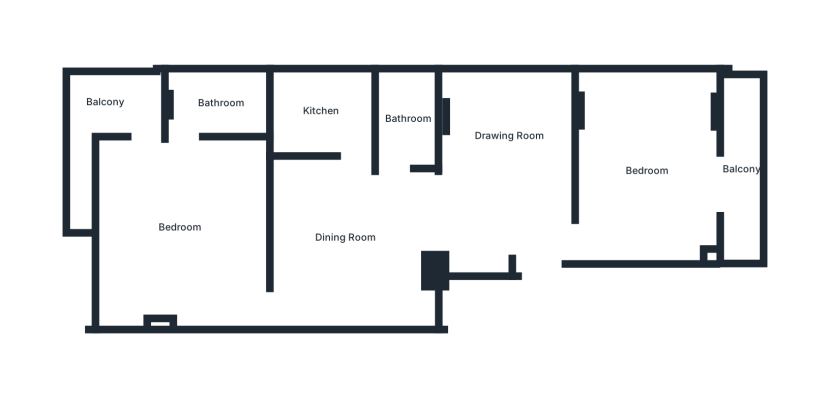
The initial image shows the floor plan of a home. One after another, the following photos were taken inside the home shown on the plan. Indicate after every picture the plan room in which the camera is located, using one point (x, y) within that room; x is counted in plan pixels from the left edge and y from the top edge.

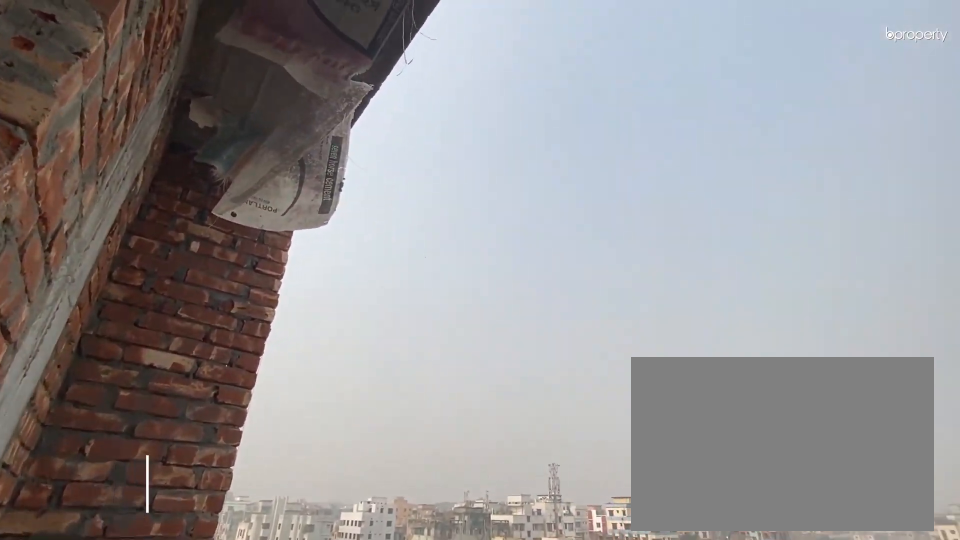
(744, 169)
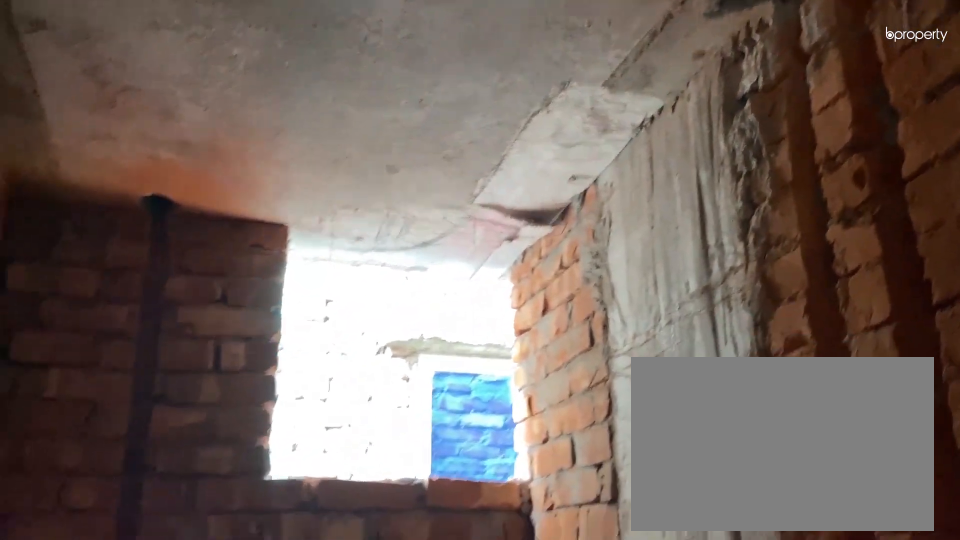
(409, 120)
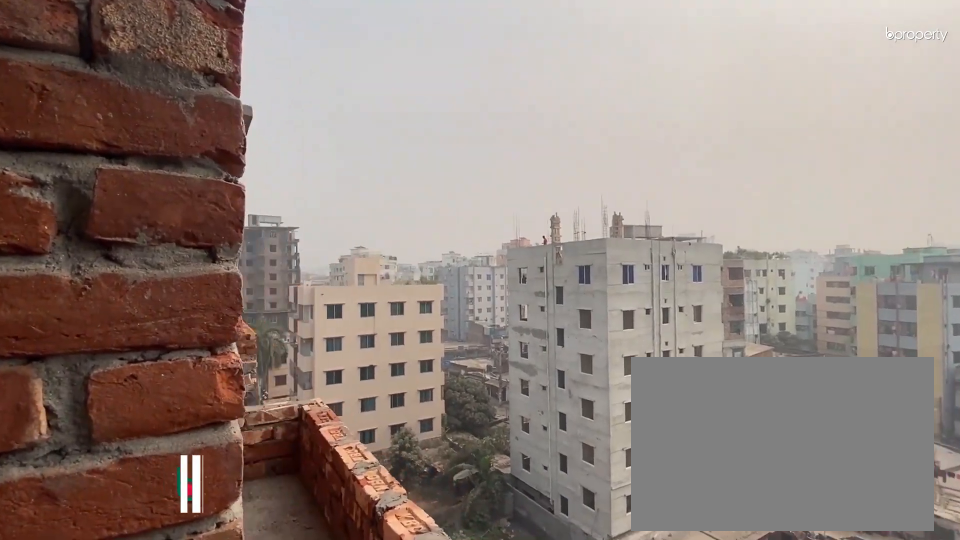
(104, 102)
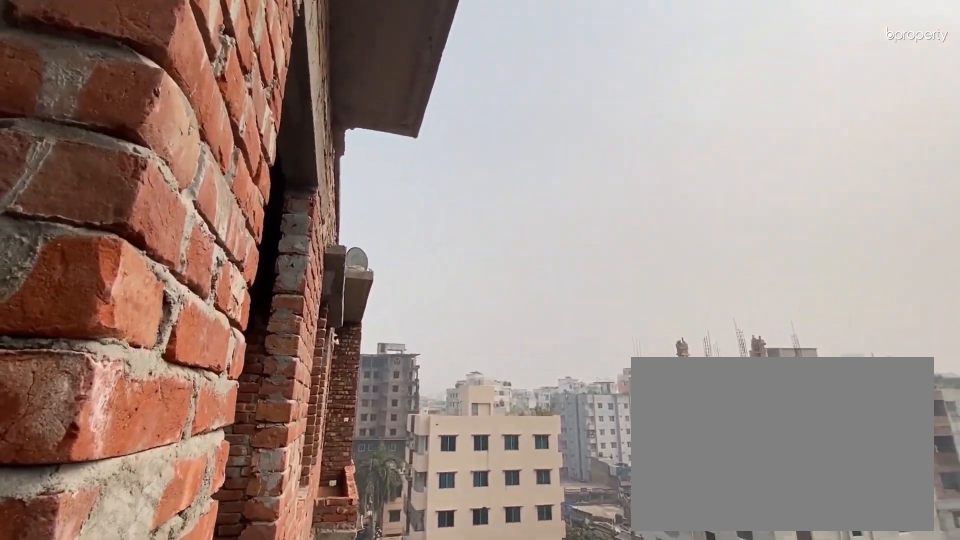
(104, 102)
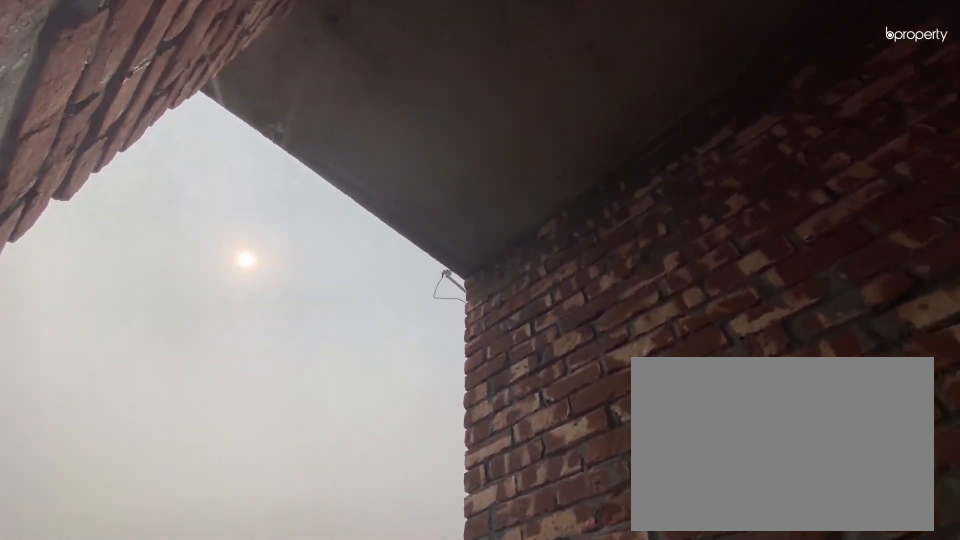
(104, 102)
